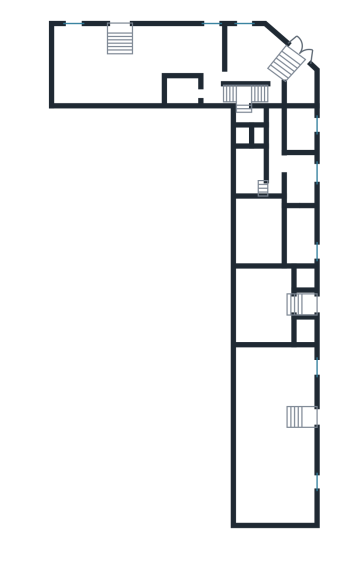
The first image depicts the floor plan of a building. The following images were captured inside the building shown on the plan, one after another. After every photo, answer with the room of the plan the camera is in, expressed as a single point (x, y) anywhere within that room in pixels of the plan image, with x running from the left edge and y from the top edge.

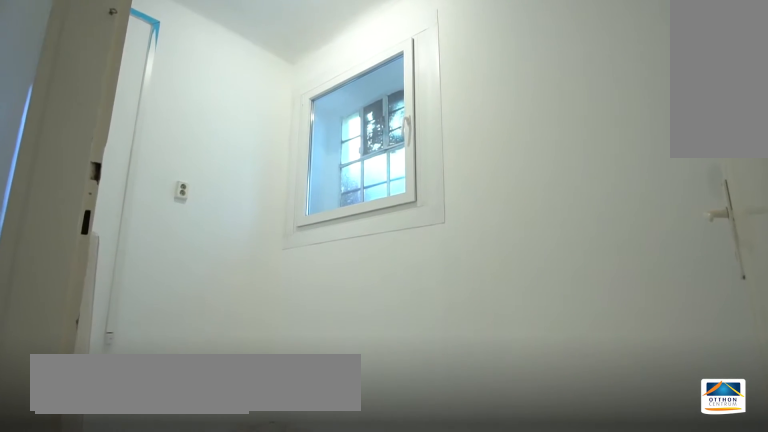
(299, 172)
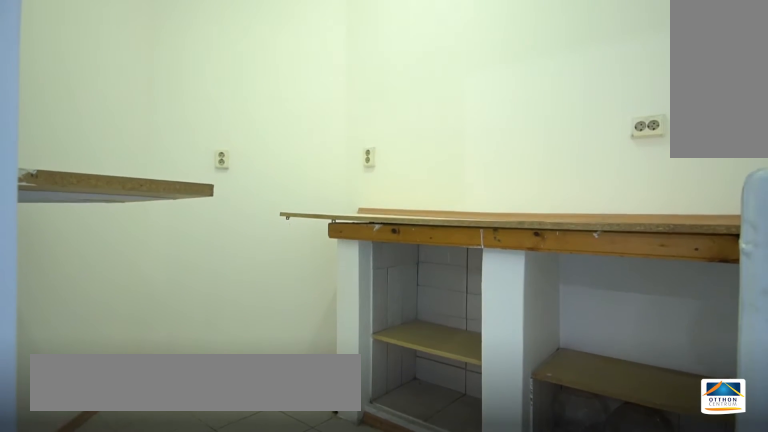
(301, 128)
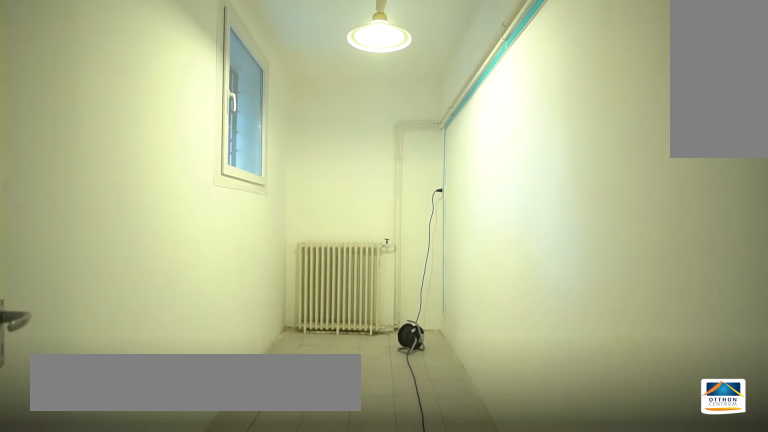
(298, 253)
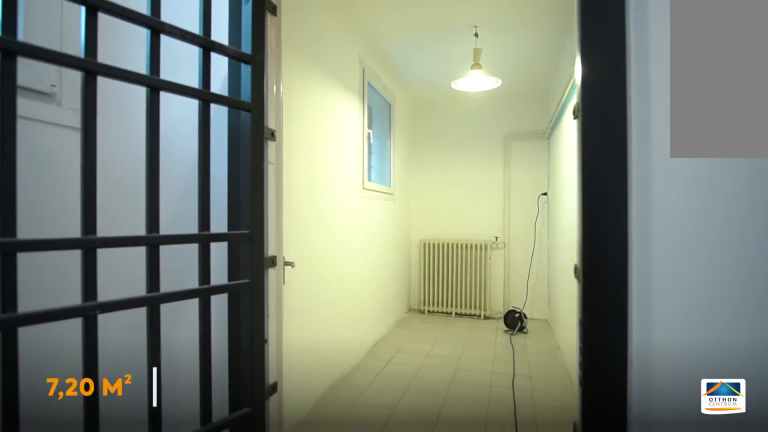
(298, 253)
